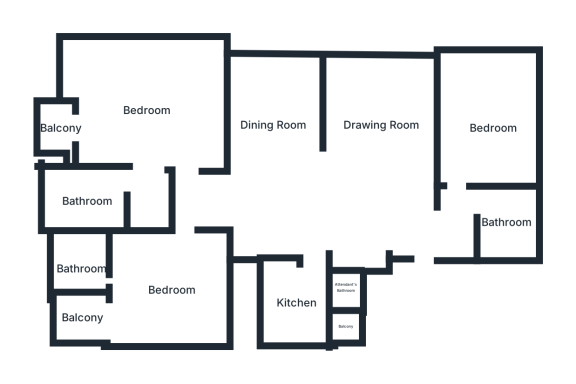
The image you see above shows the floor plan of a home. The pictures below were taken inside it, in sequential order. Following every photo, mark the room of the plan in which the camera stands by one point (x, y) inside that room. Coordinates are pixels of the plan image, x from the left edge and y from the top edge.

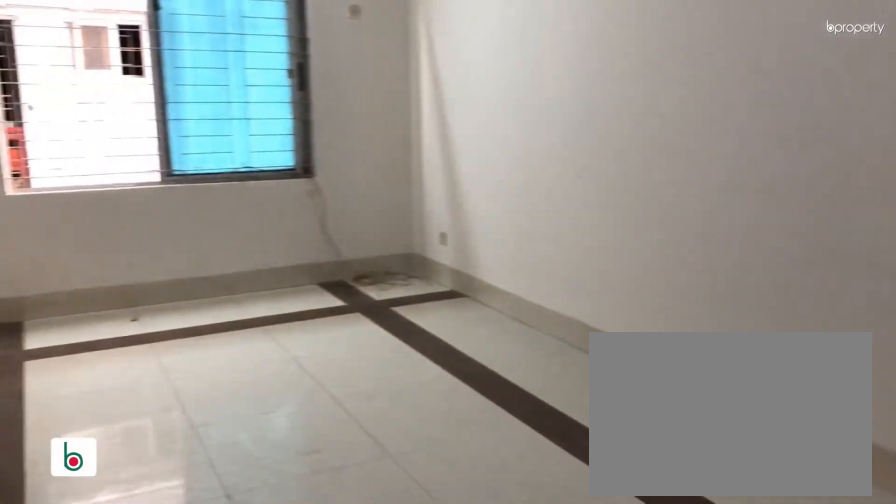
(383, 129)
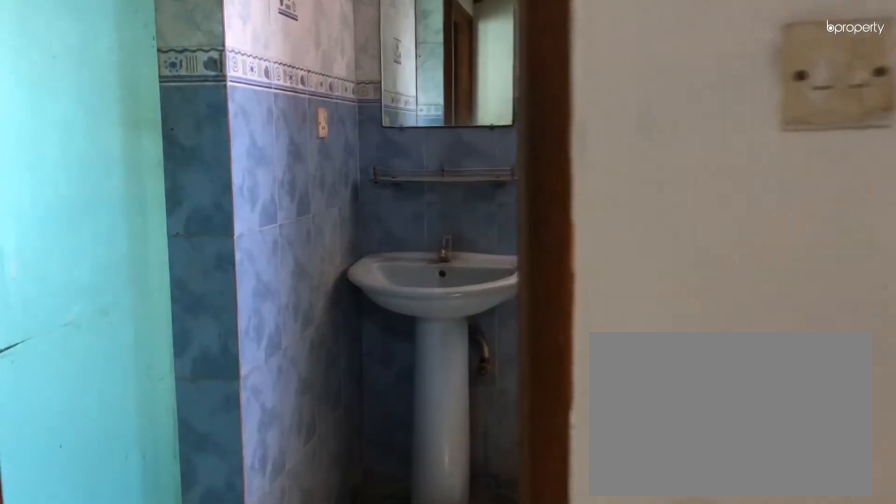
(505, 216)
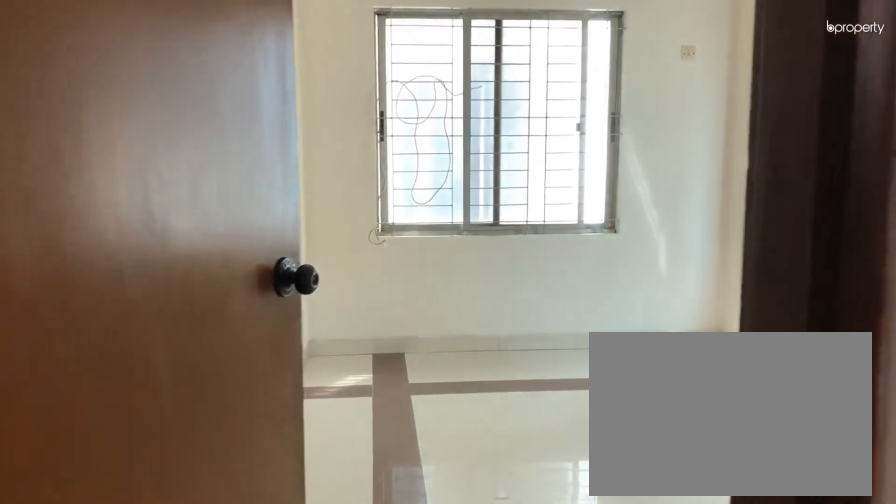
(464, 199)
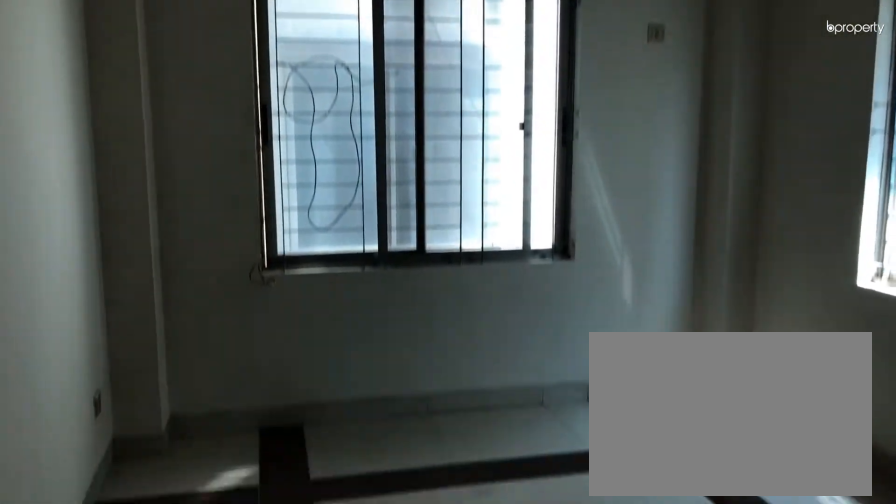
(493, 125)
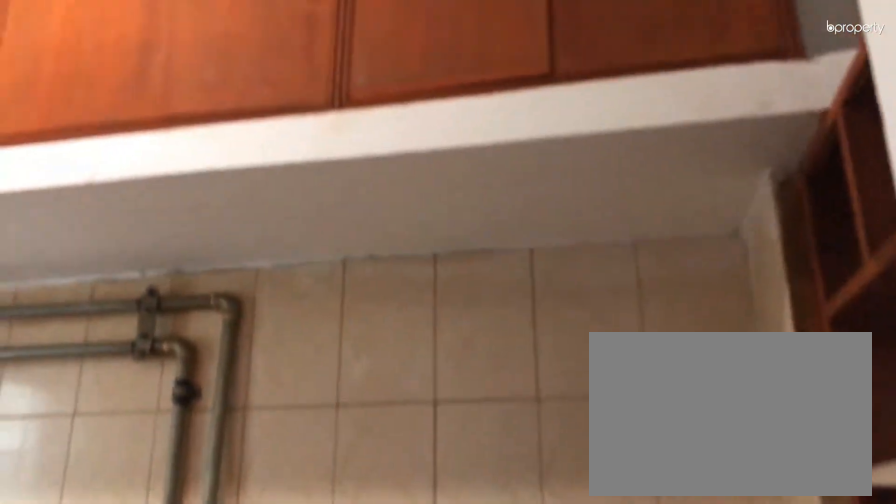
(299, 301)
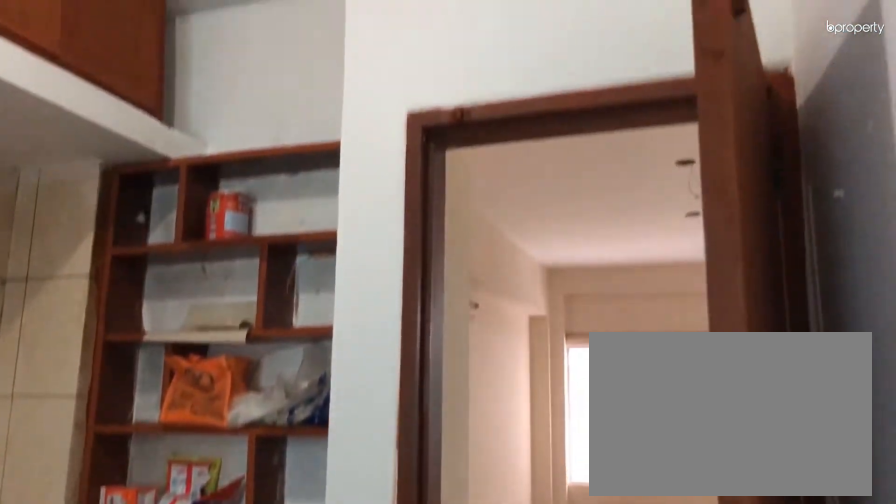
(298, 301)
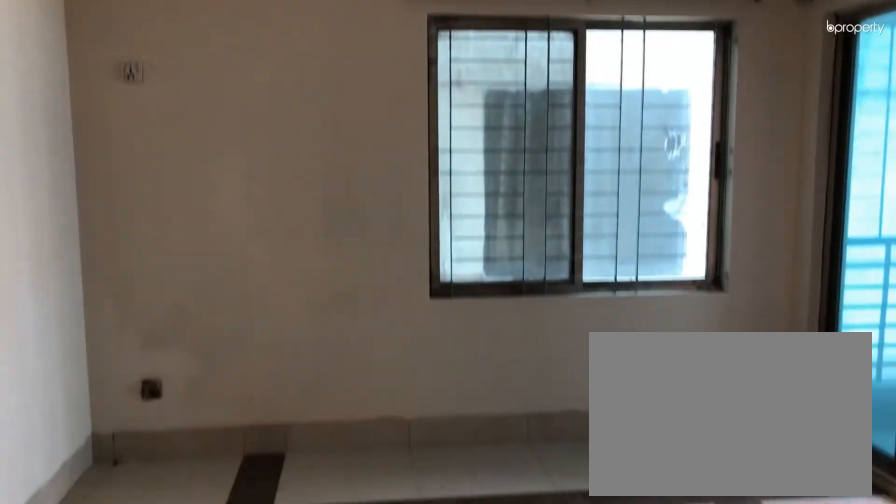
(170, 288)
